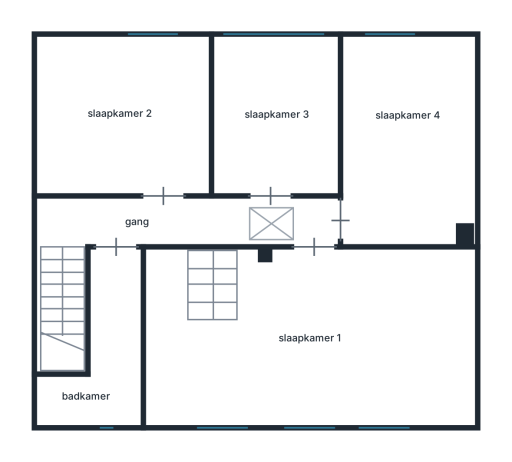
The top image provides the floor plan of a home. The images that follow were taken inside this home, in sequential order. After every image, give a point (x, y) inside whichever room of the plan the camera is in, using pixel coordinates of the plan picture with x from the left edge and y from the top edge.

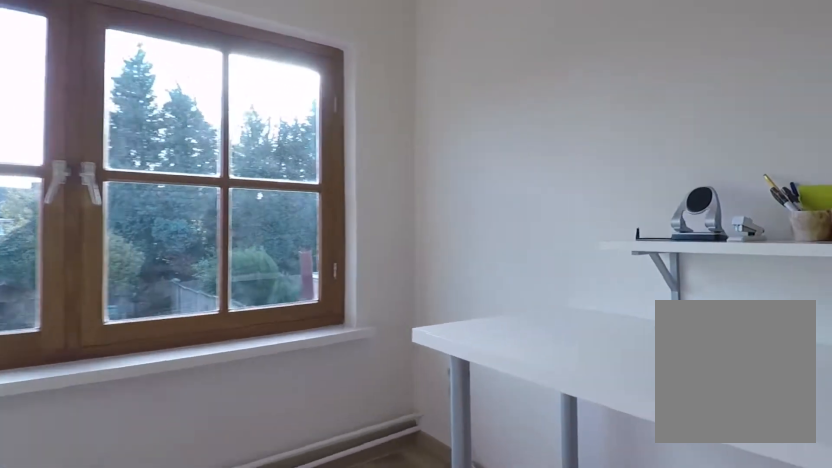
(273, 90)
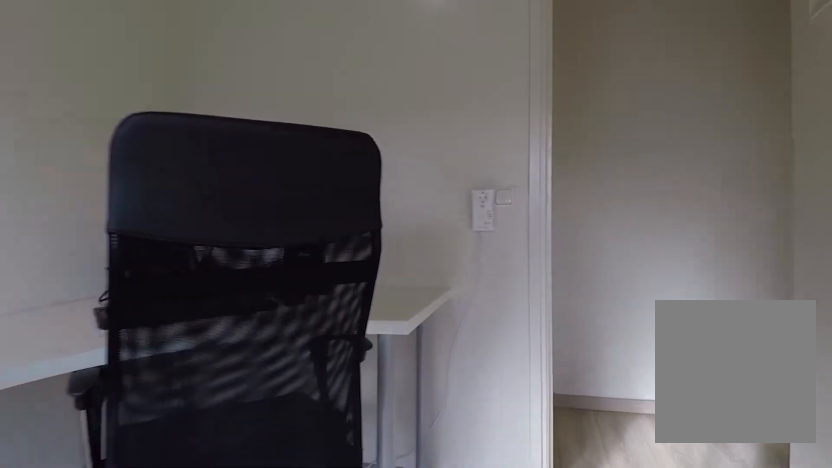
(273, 90)
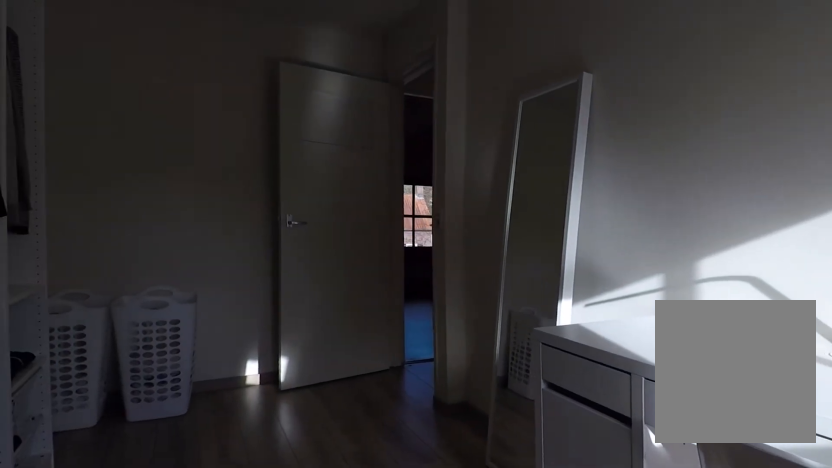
(411, 98)
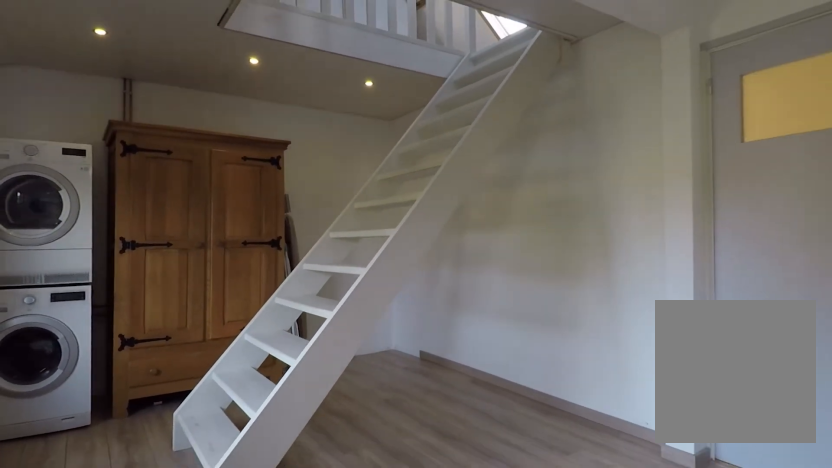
(176, 347)
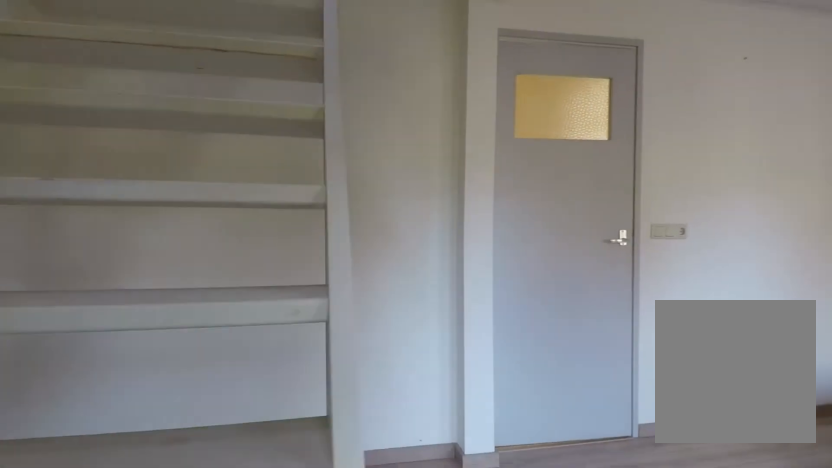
(176, 347)
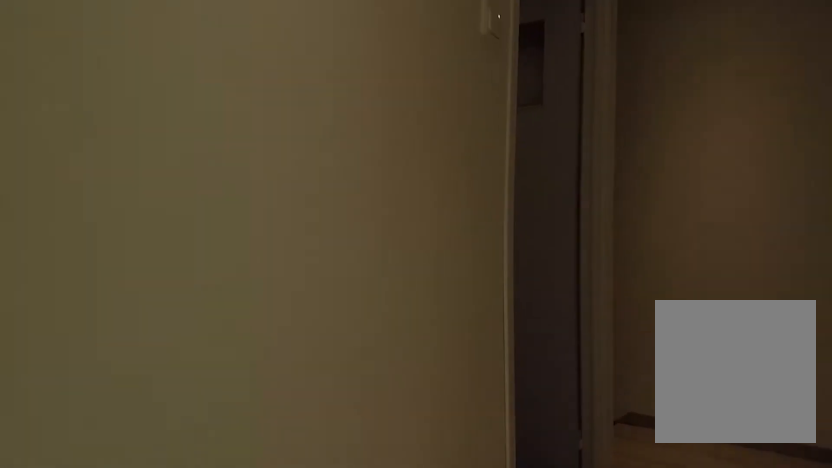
(130, 217)
